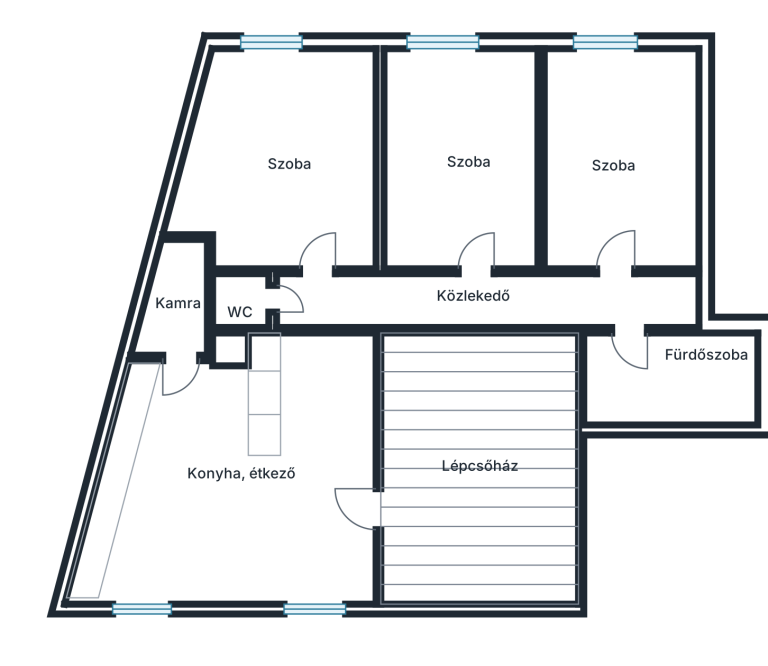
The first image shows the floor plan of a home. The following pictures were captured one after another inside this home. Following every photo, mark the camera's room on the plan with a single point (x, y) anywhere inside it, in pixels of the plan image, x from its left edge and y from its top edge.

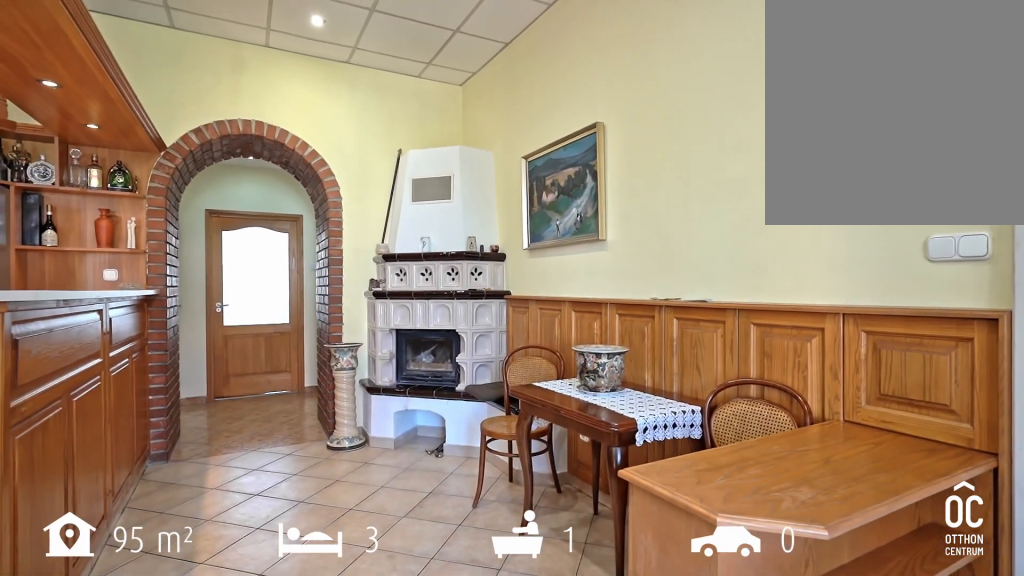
(246, 477)
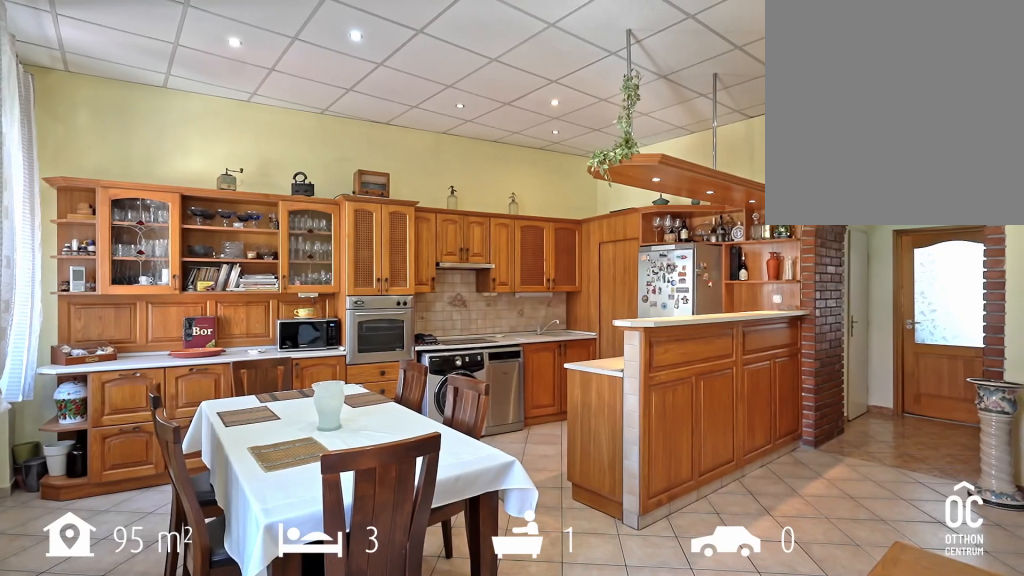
(247, 477)
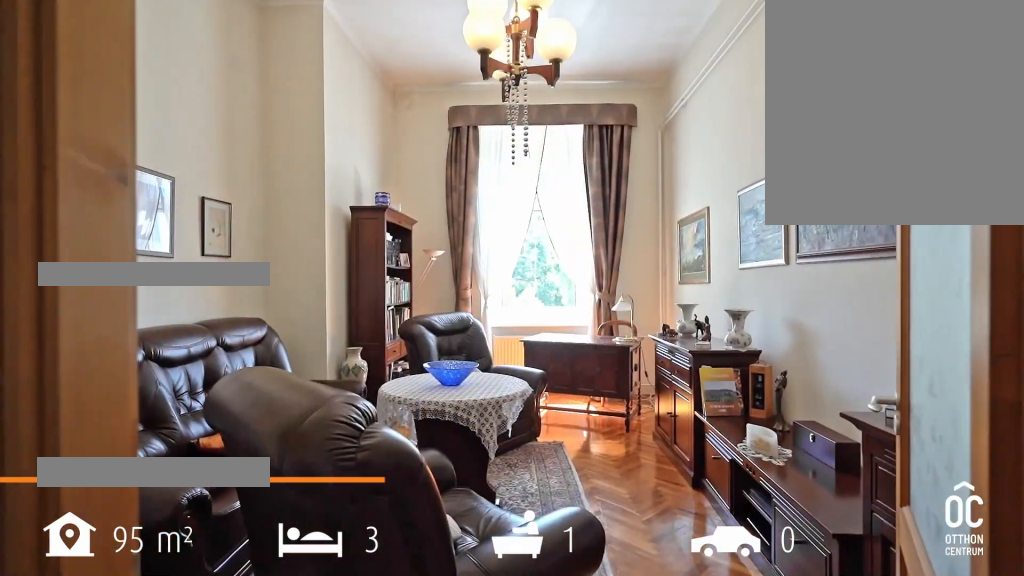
(287, 168)
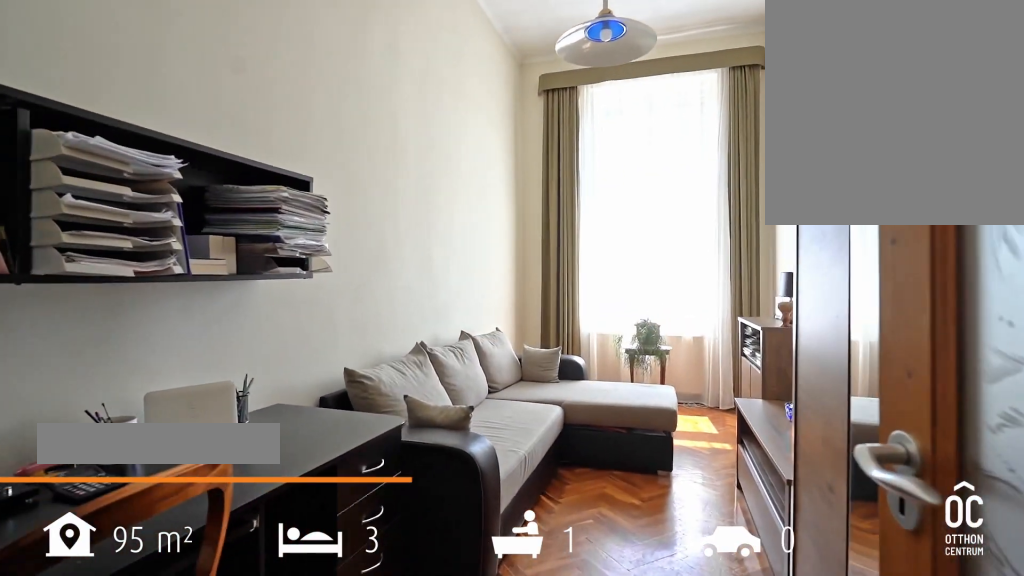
(459, 164)
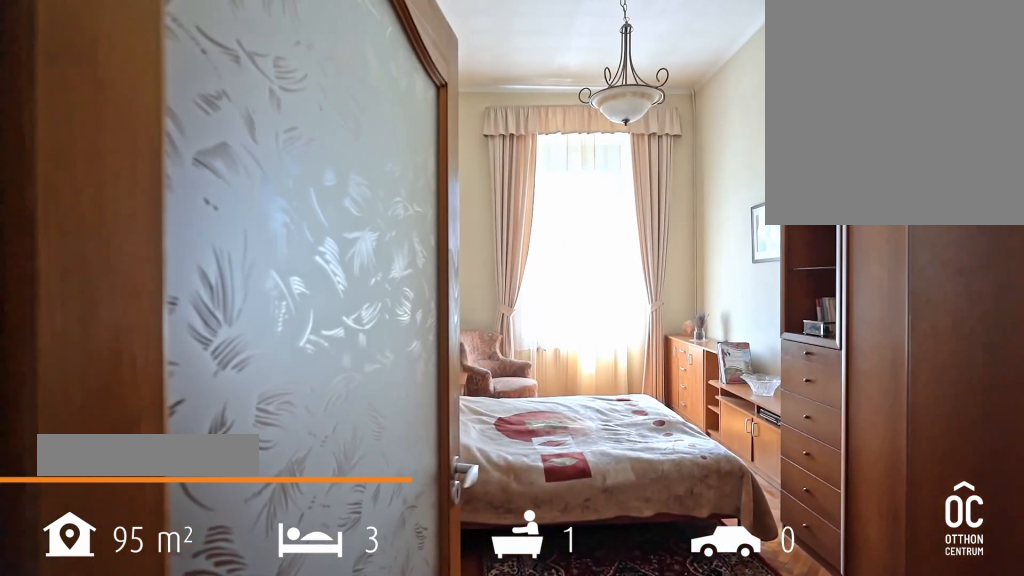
(613, 156)
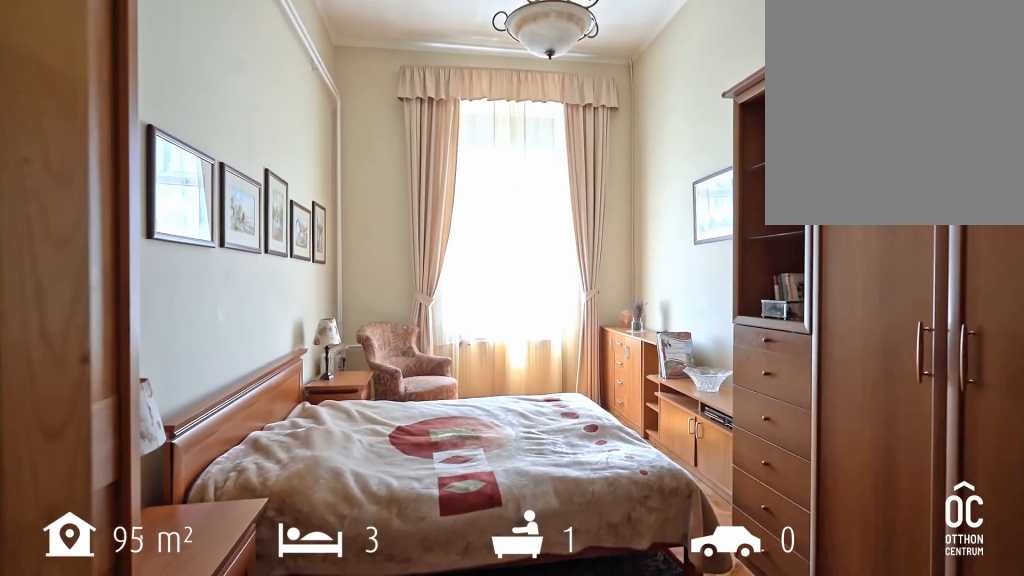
(614, 156)
